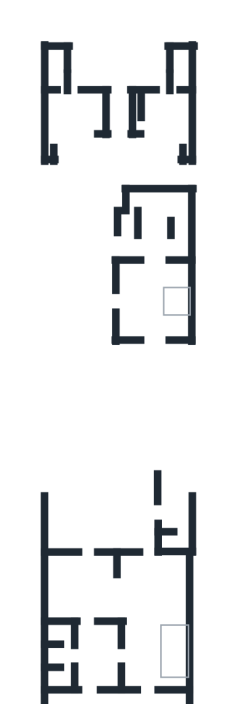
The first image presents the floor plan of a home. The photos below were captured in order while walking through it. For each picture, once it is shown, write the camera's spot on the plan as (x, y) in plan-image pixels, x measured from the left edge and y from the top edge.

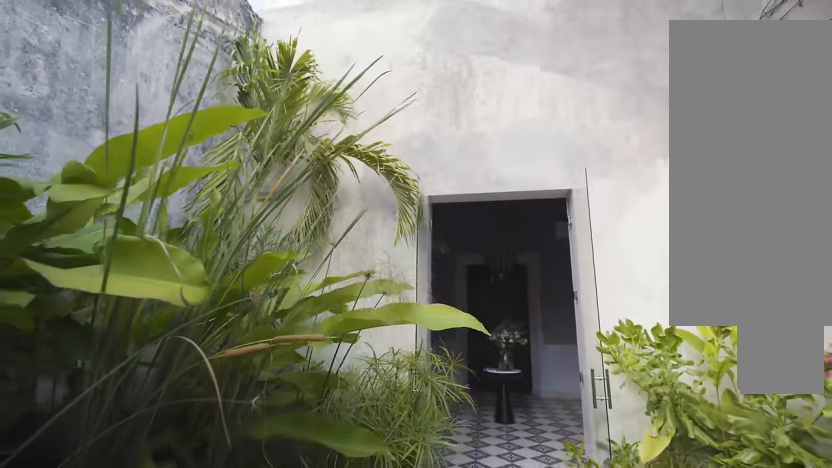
(139, 650)
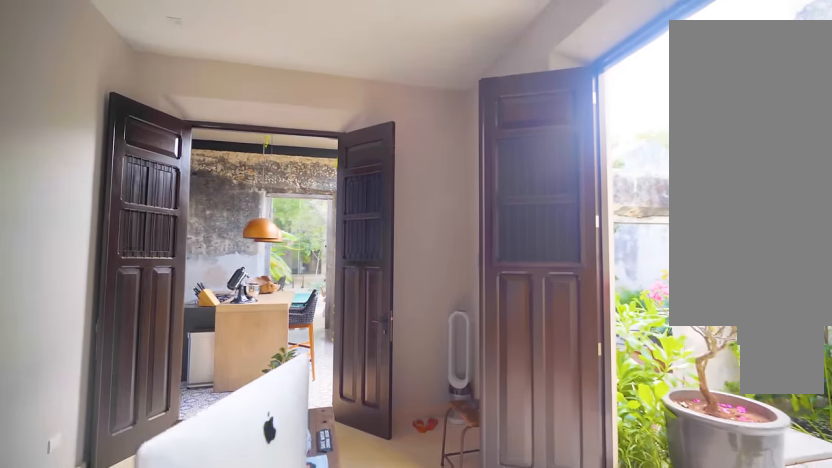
(87, 657)
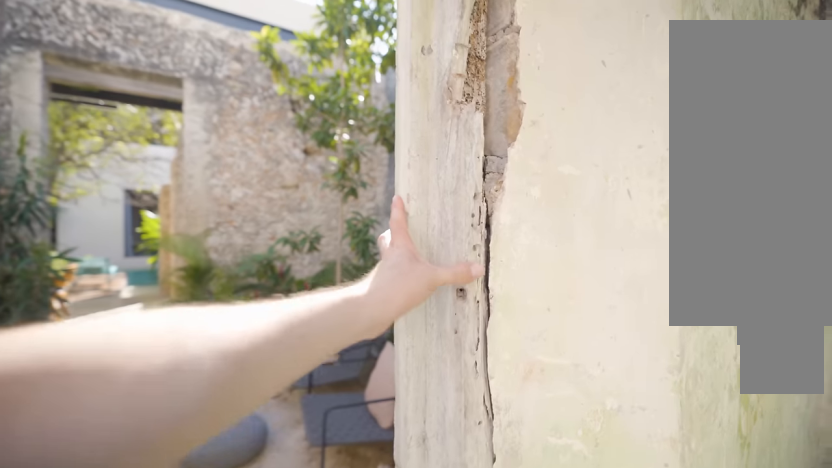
(157, 584)
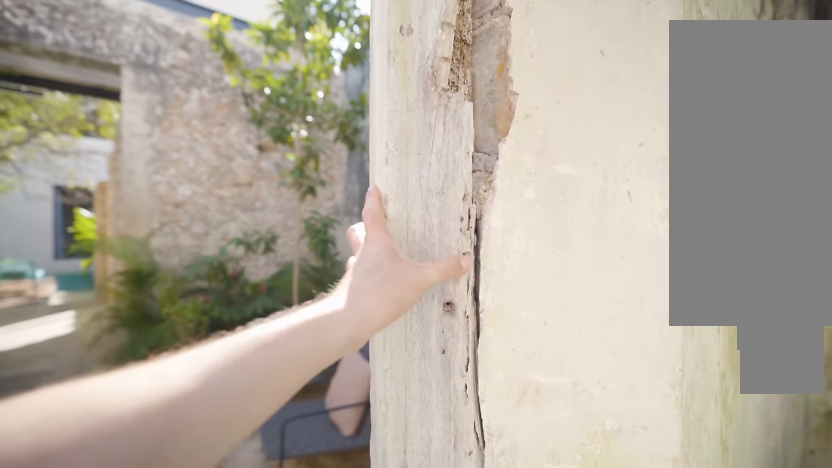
(158, 589)
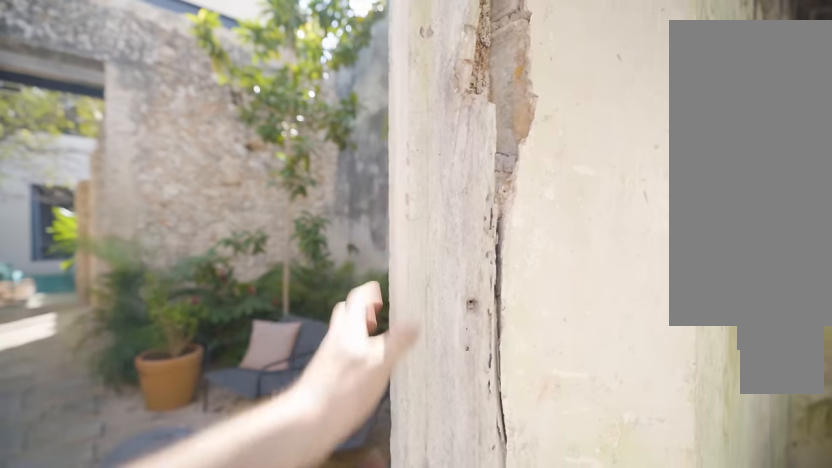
(153, 609)
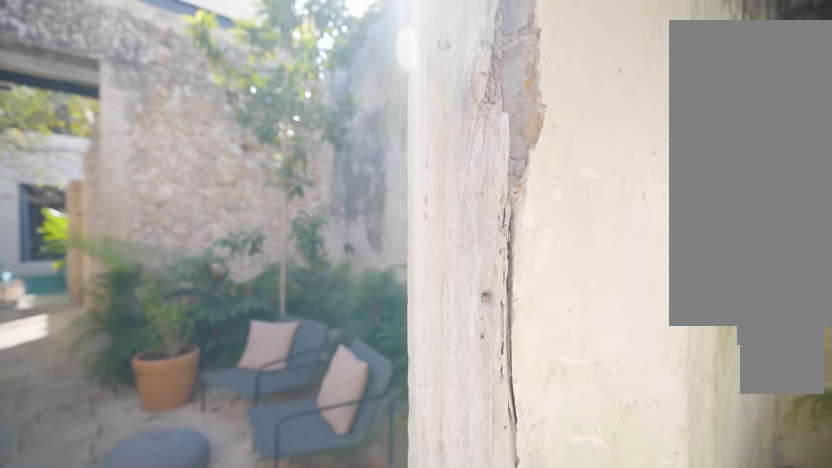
(153, 608)
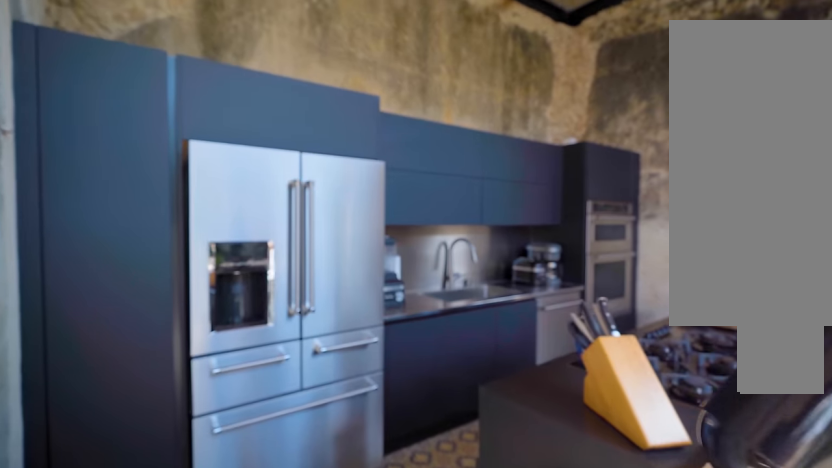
(105, 572)
